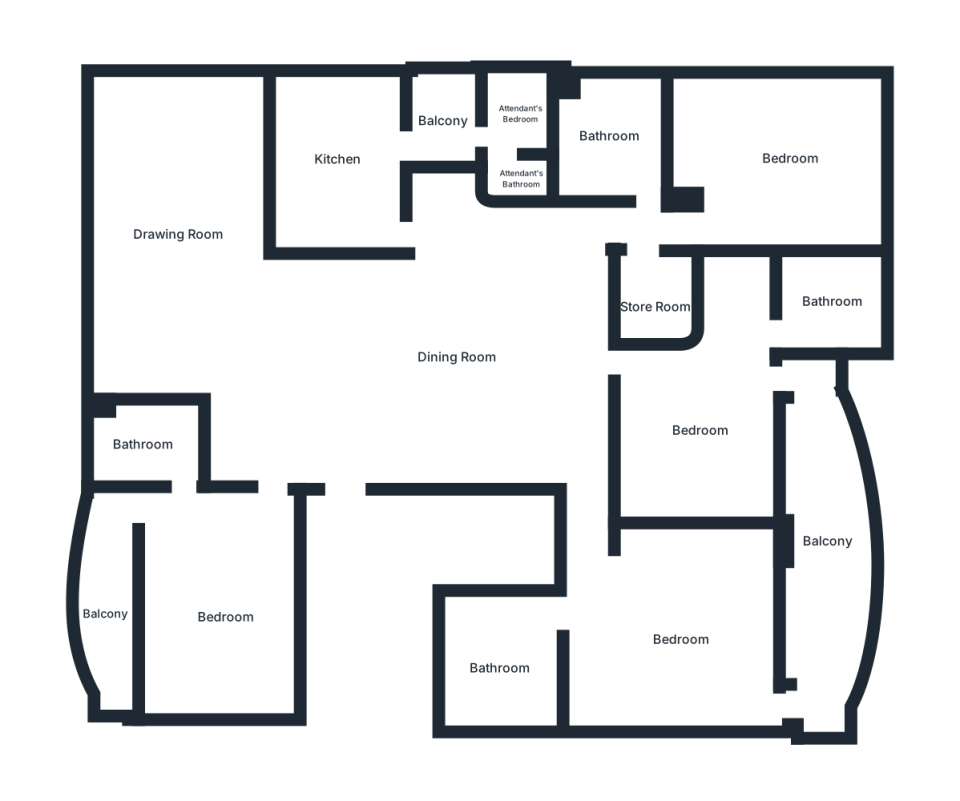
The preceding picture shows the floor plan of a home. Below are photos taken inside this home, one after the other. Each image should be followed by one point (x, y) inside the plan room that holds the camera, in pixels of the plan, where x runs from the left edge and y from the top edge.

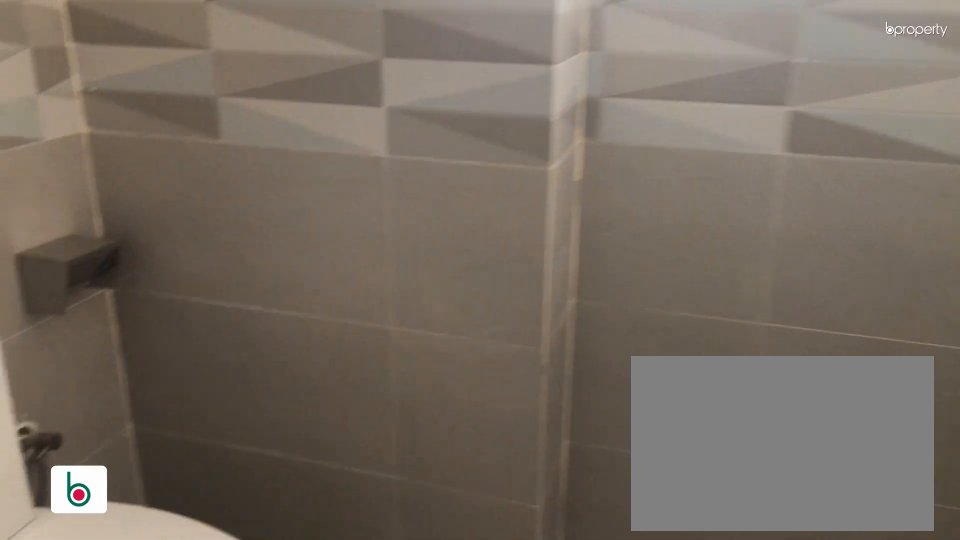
(613, 144)
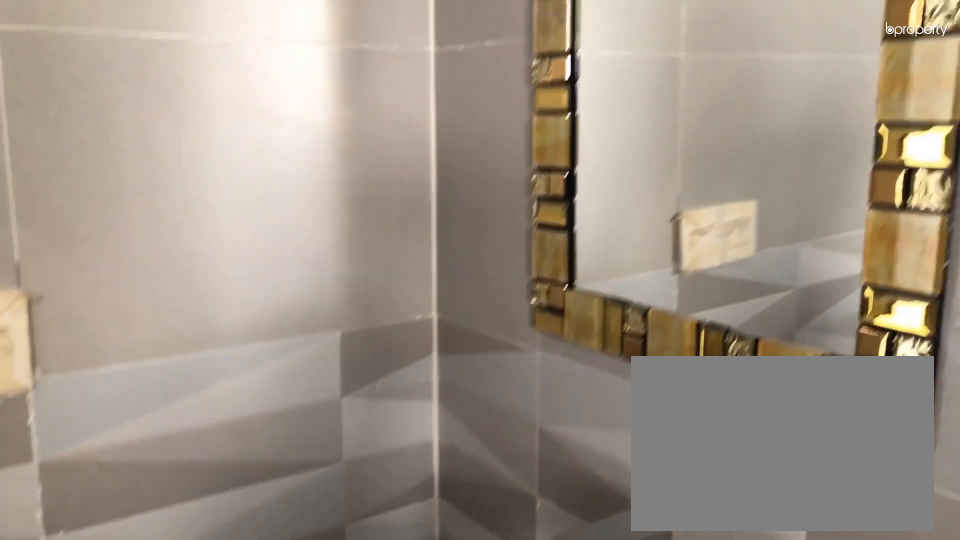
(613, 144)
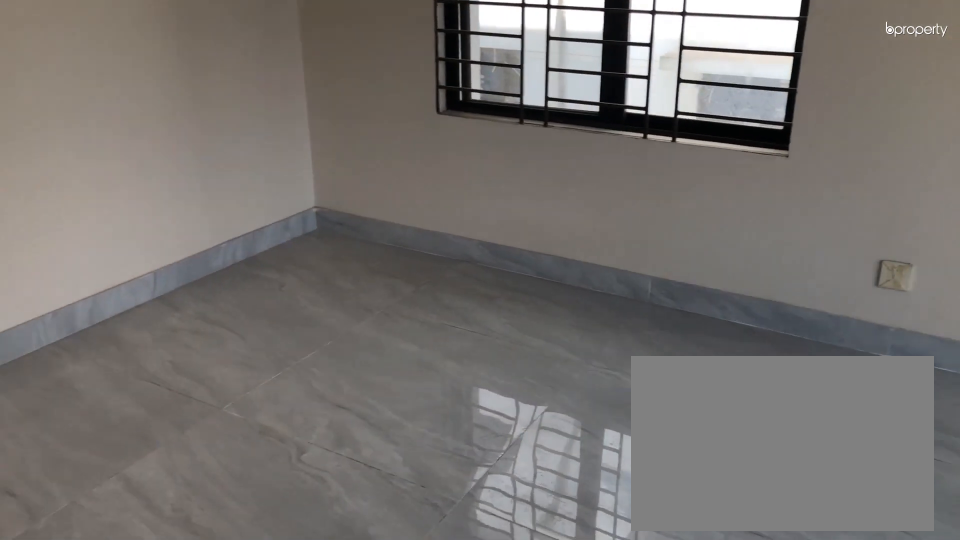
(776, 165)
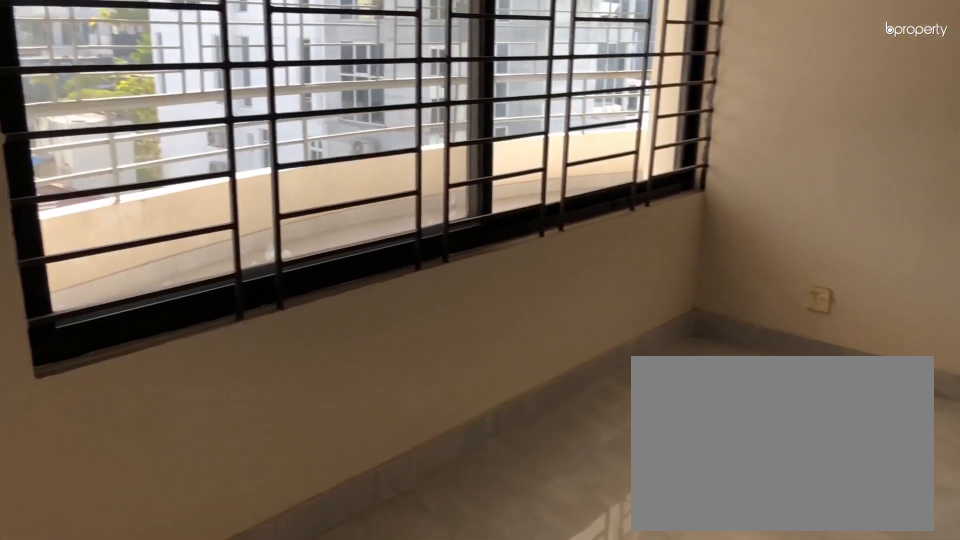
(695, 433)
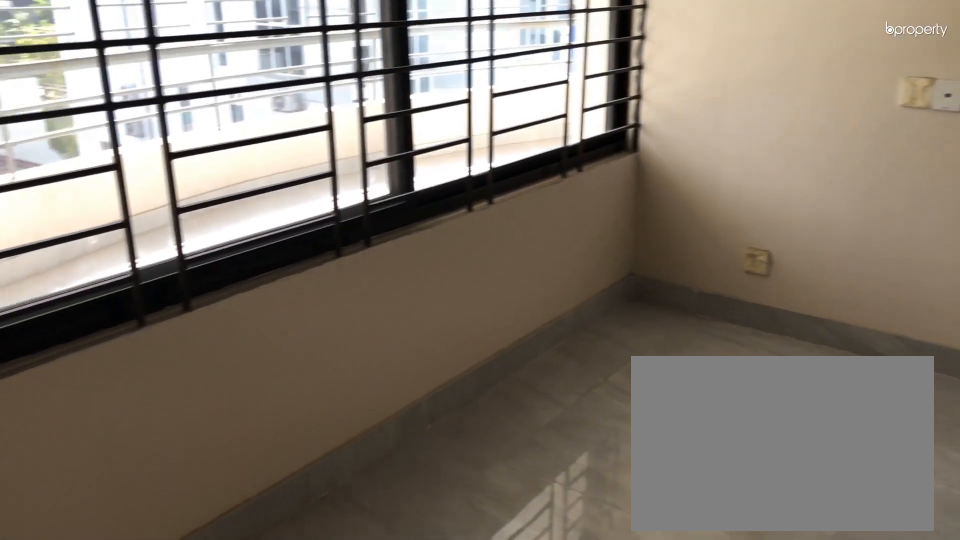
(695, 433)
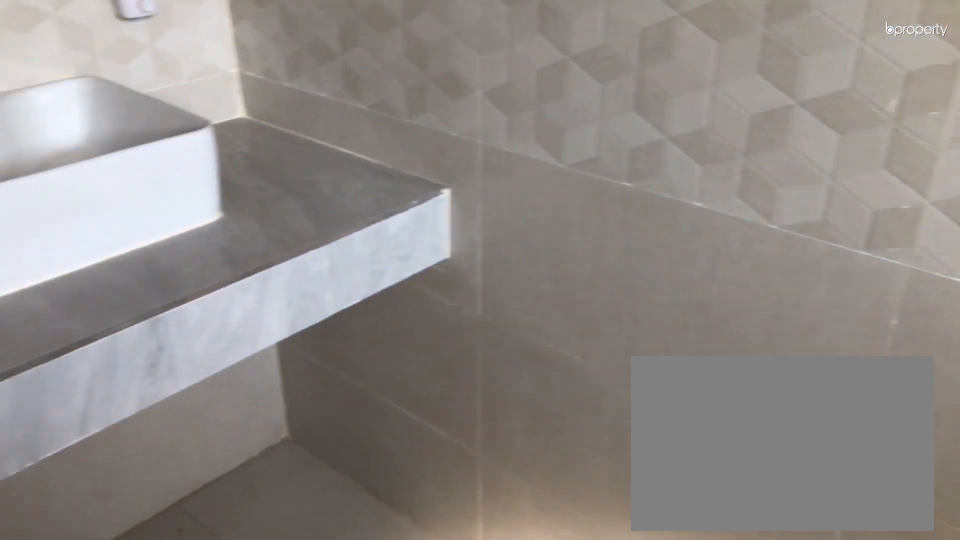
(824, 302)
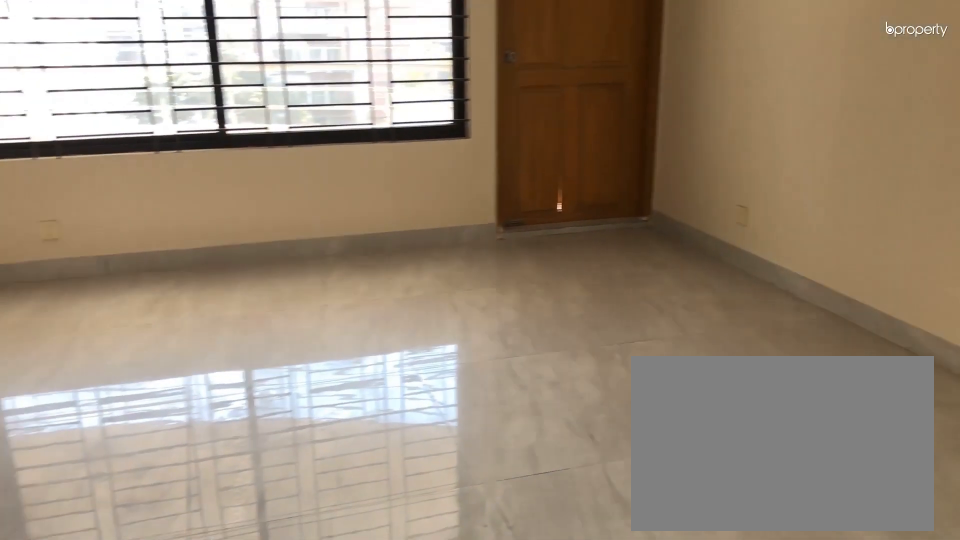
(673, 631)
